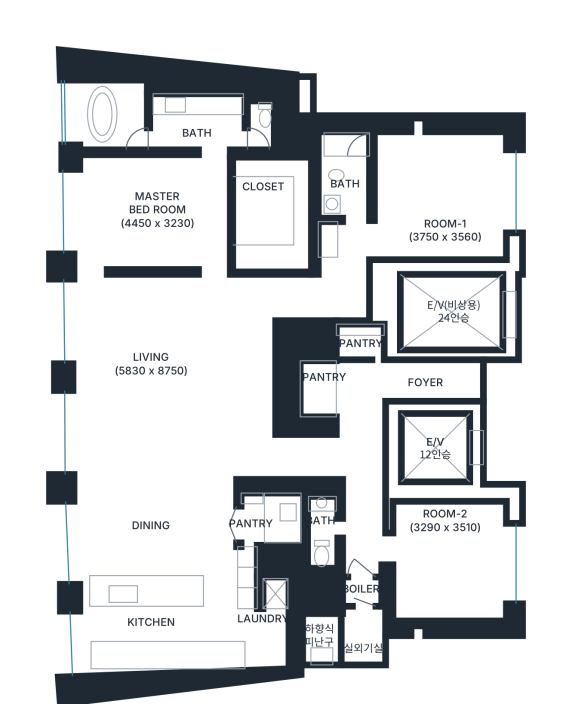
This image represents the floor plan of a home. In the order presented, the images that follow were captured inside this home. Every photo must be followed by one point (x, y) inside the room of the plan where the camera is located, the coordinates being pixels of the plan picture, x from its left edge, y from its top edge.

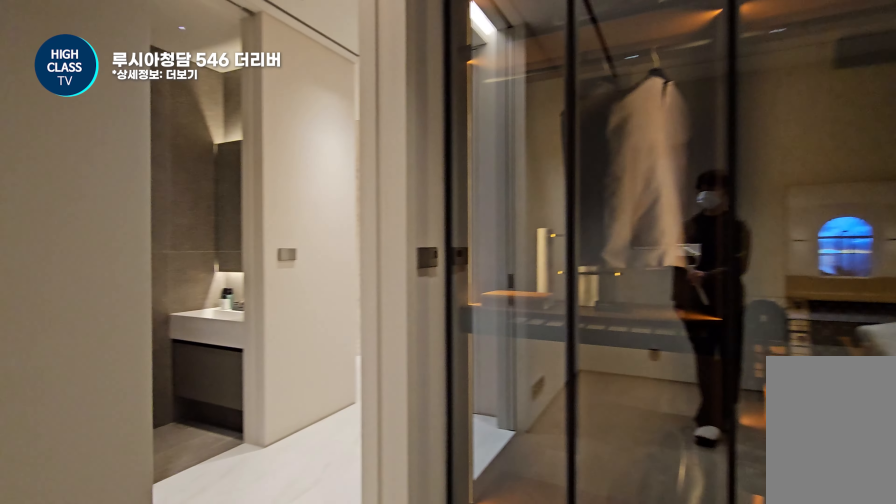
(447, 559)
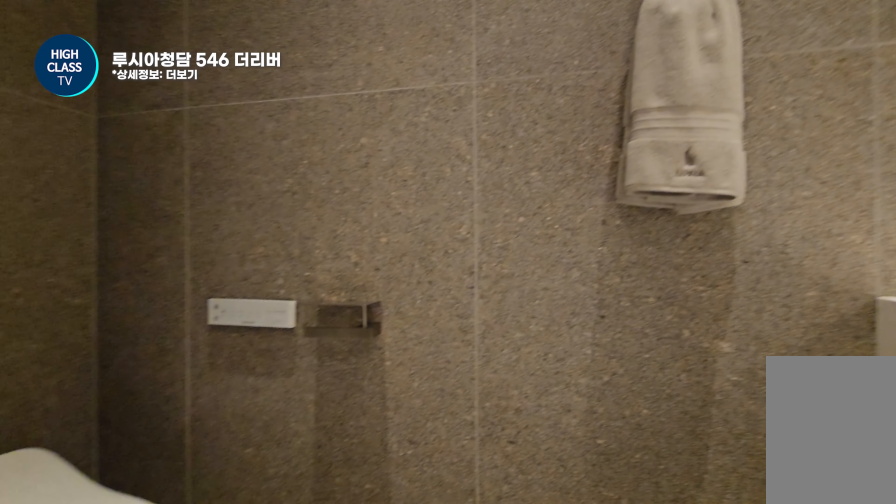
(323, 527)
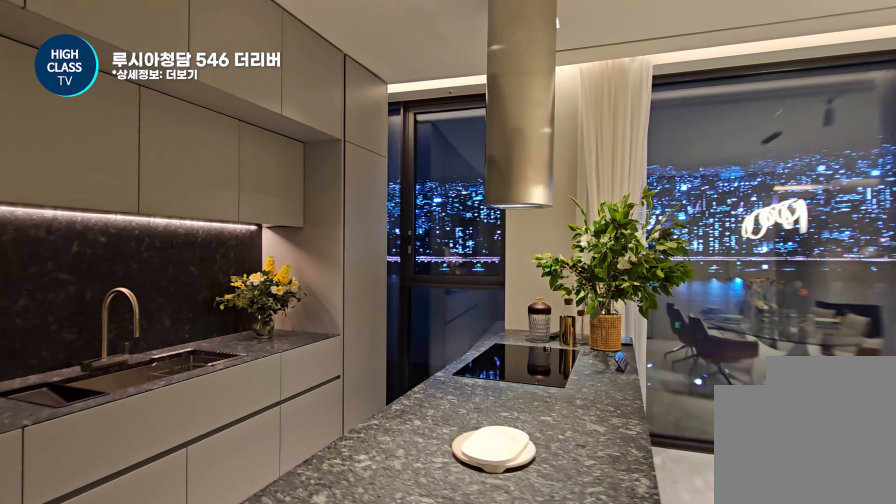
(187, 546)
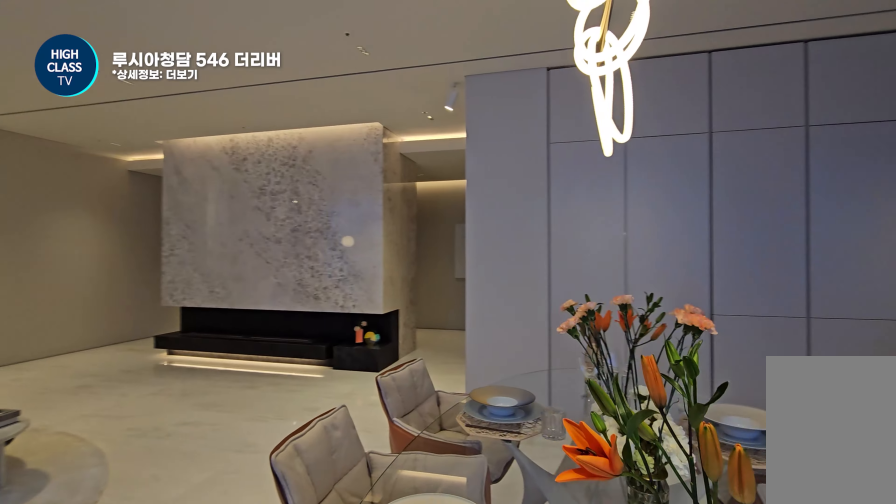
(180, 556)
